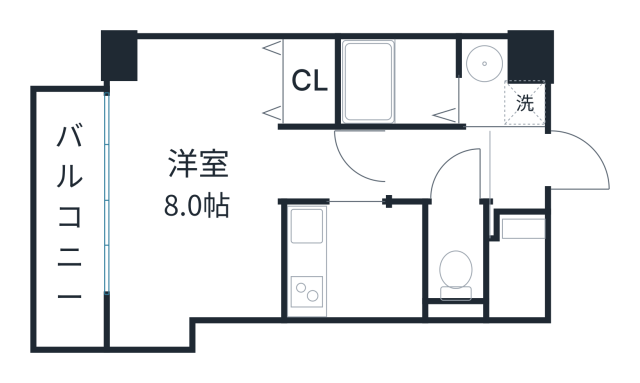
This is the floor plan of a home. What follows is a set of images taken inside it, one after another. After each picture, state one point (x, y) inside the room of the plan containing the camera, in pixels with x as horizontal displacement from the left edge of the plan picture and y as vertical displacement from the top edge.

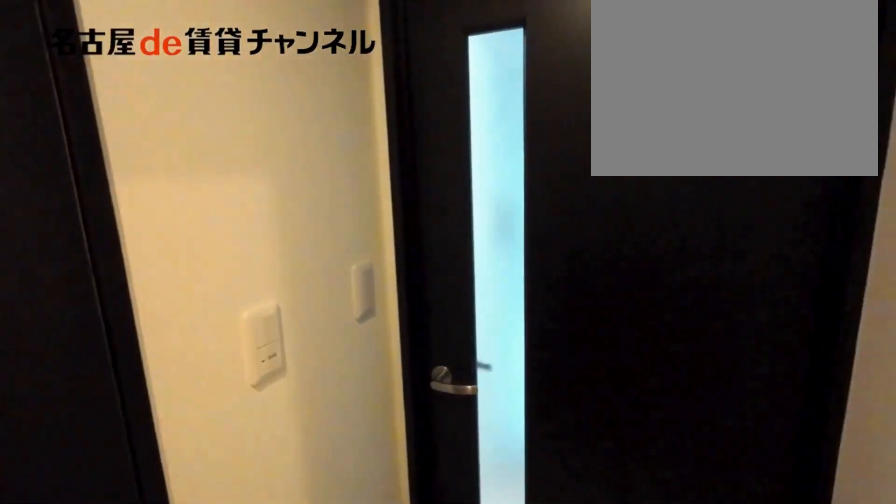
(440, 165)
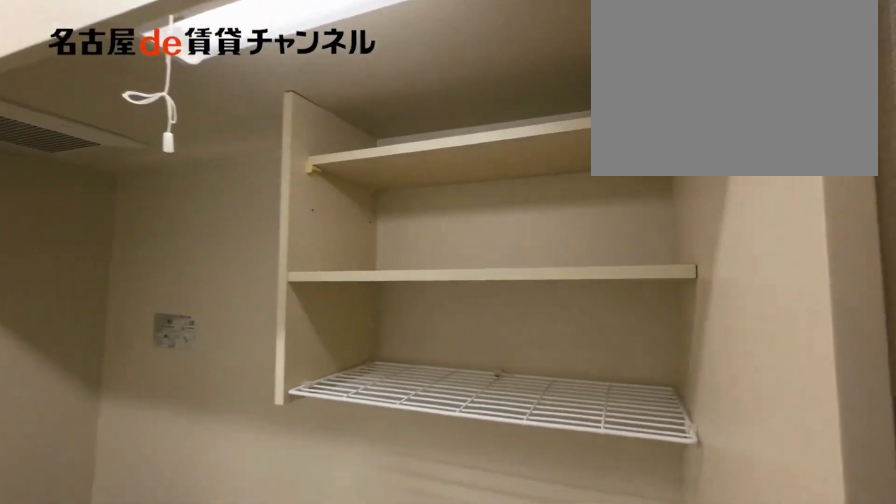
(353, 260)
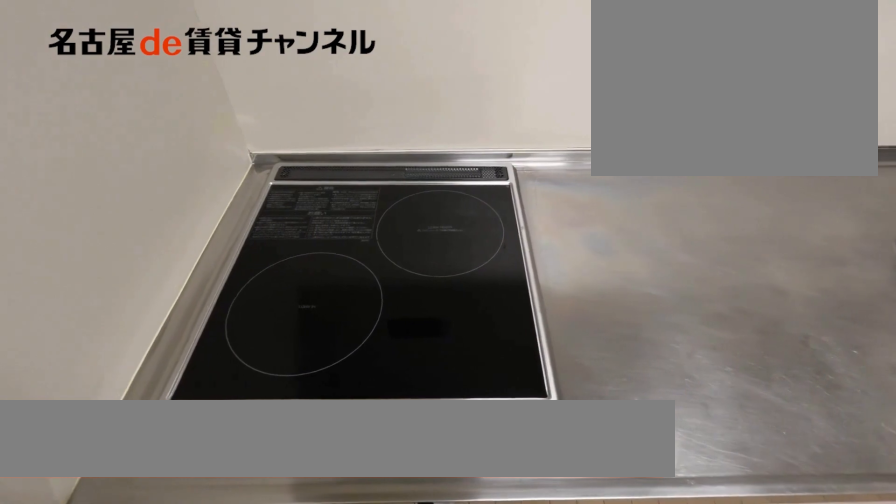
(353, 260)
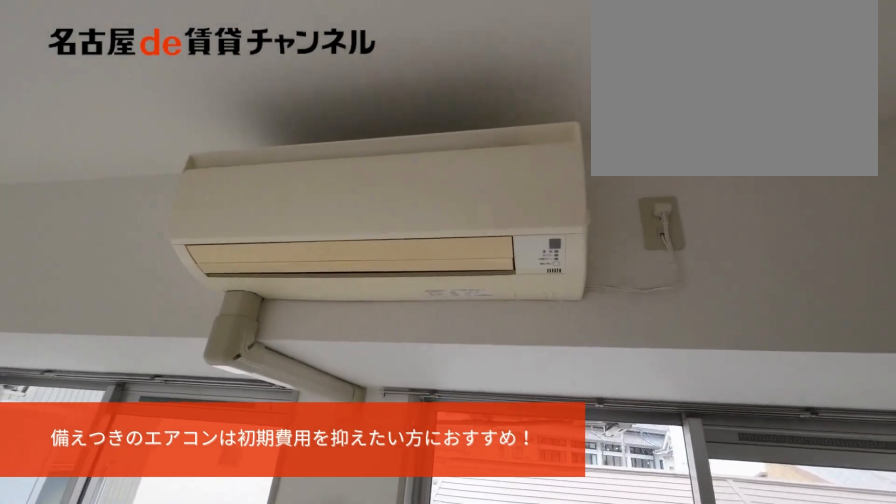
(212, 184)
